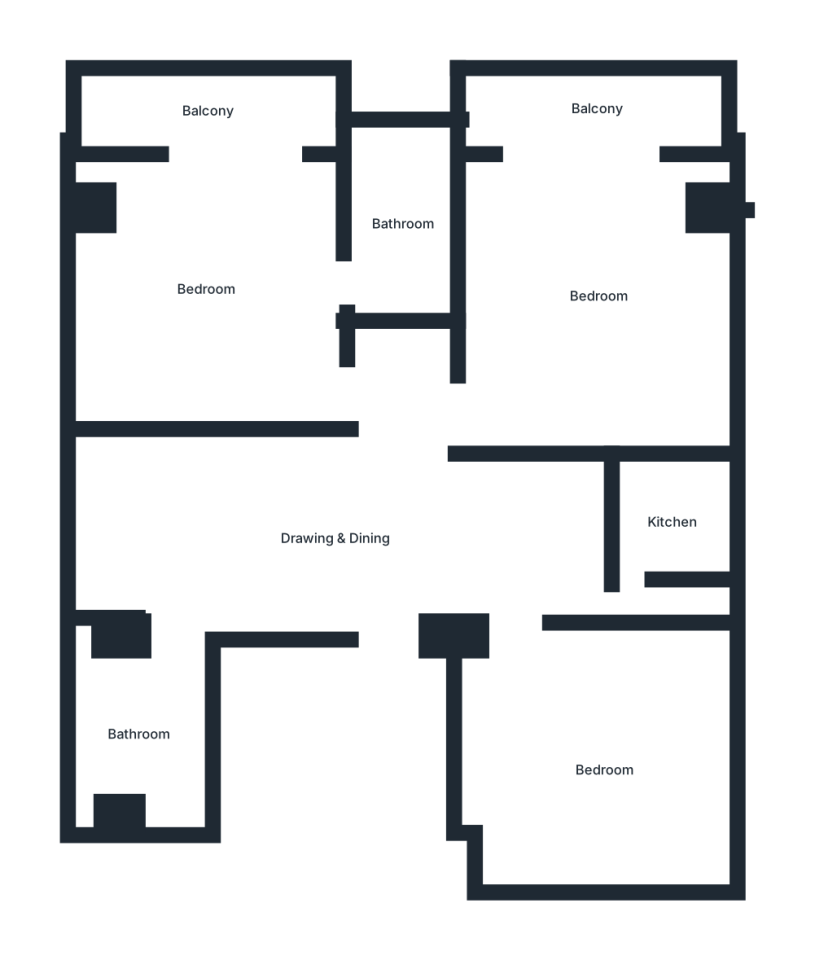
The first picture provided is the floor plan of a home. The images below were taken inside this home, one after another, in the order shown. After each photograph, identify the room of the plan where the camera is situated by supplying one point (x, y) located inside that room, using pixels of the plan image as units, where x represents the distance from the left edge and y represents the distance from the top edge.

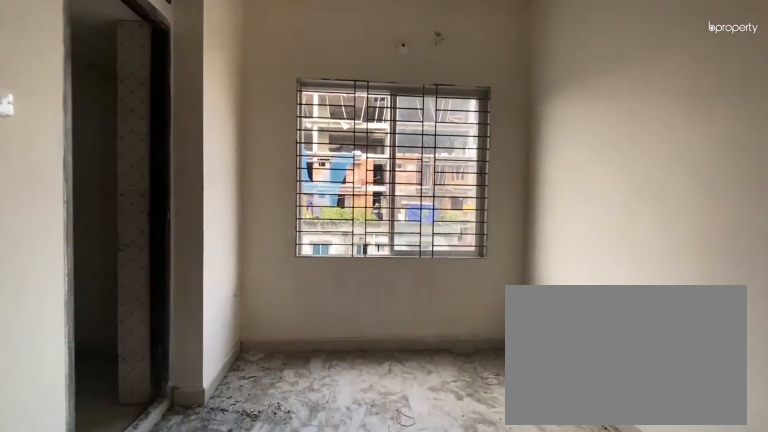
(337, 537)
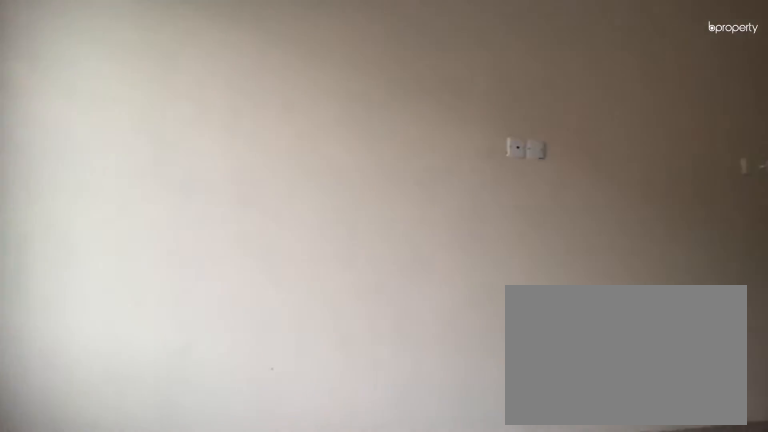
(337, 537)
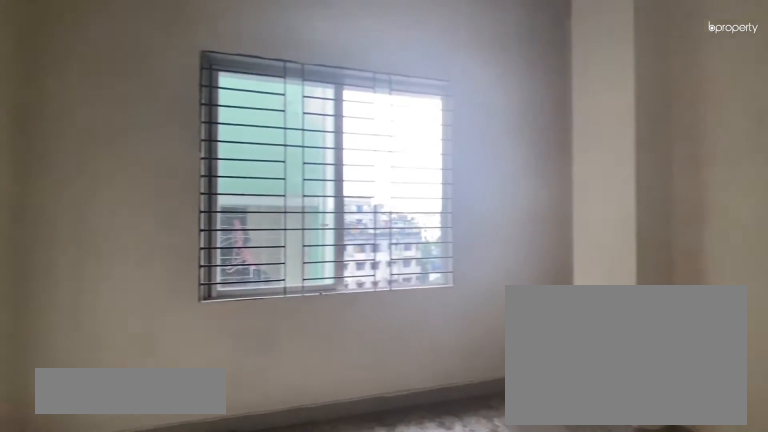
(601, 772)
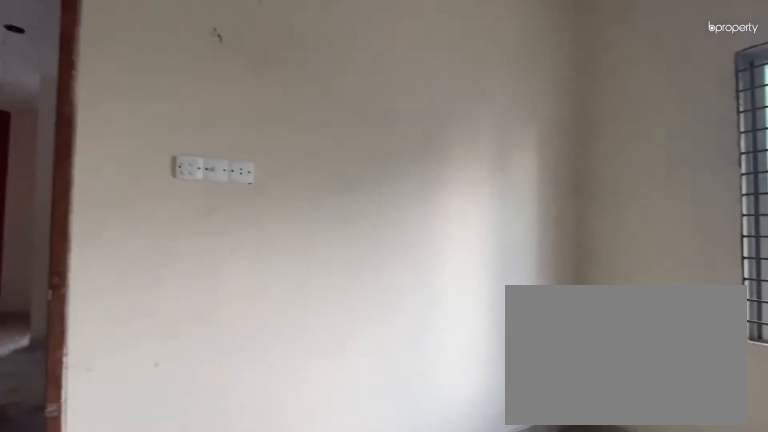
(601, 772)
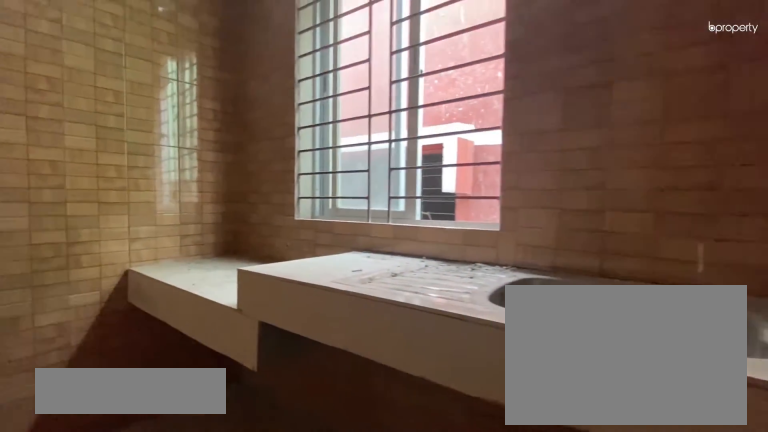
(670, 522)
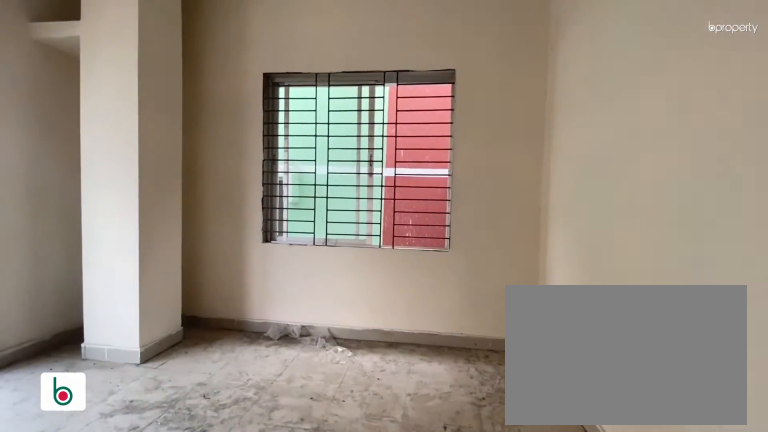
(595, 298)
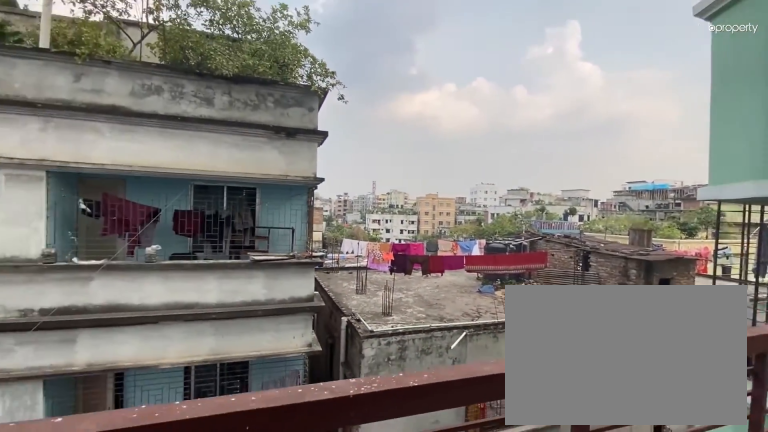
(597, 109)
